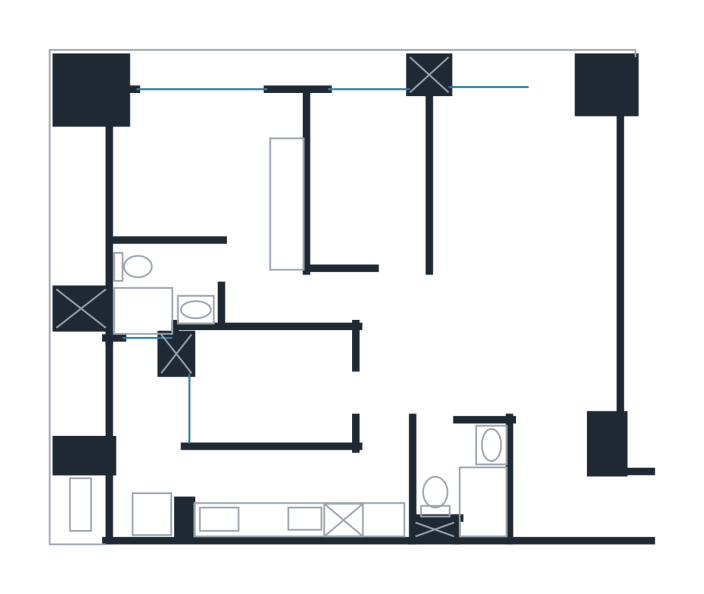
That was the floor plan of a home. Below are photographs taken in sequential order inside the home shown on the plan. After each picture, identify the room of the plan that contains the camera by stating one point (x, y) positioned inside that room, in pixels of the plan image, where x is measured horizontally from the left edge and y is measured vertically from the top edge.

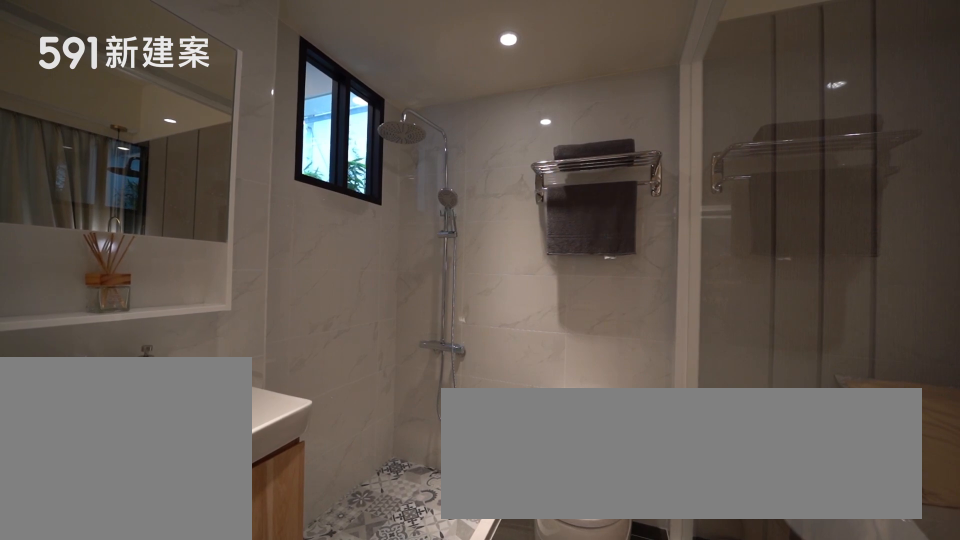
(159, 290)
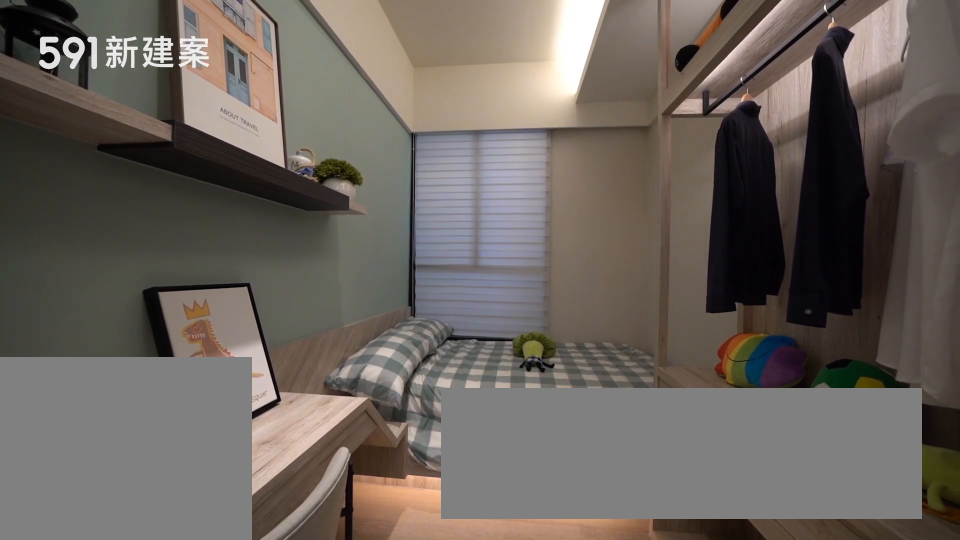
(268, 385)
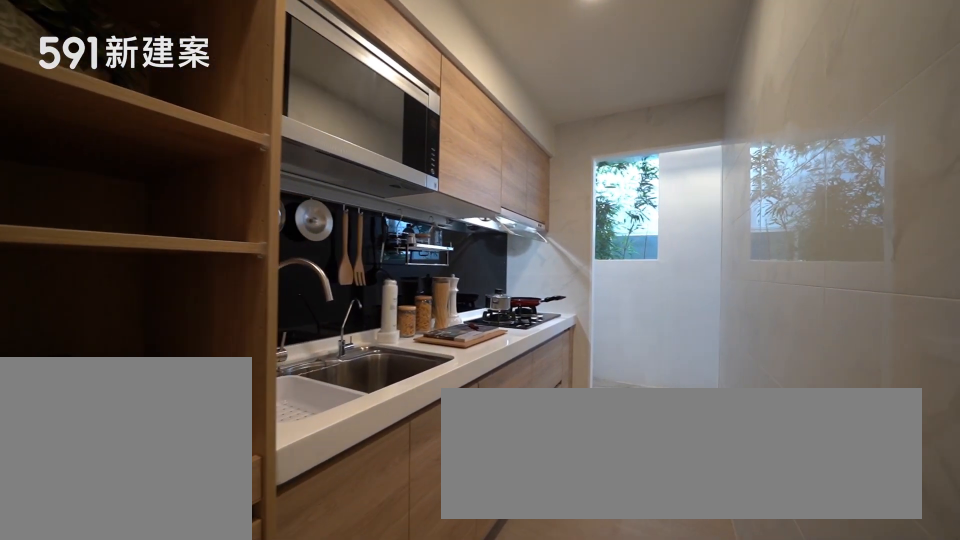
(299, 493)
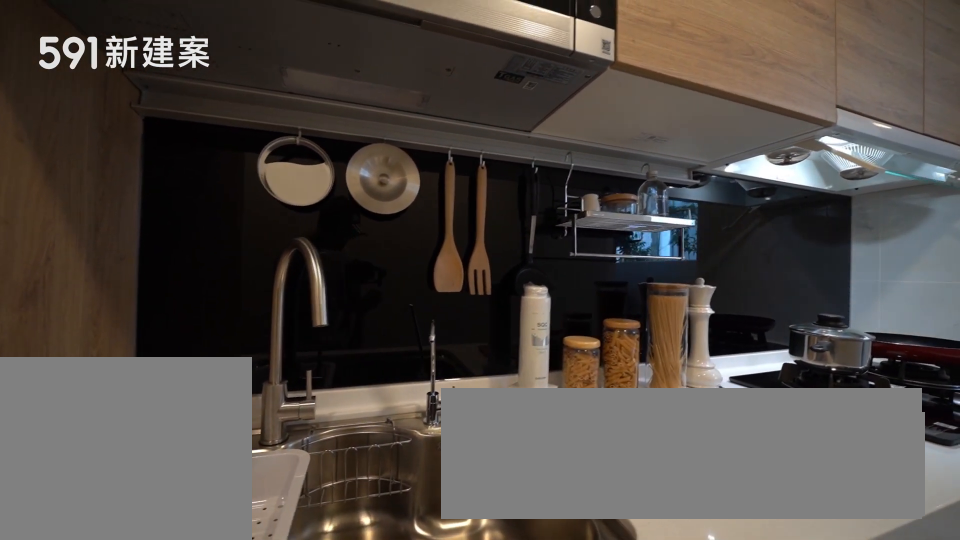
(299, 493)
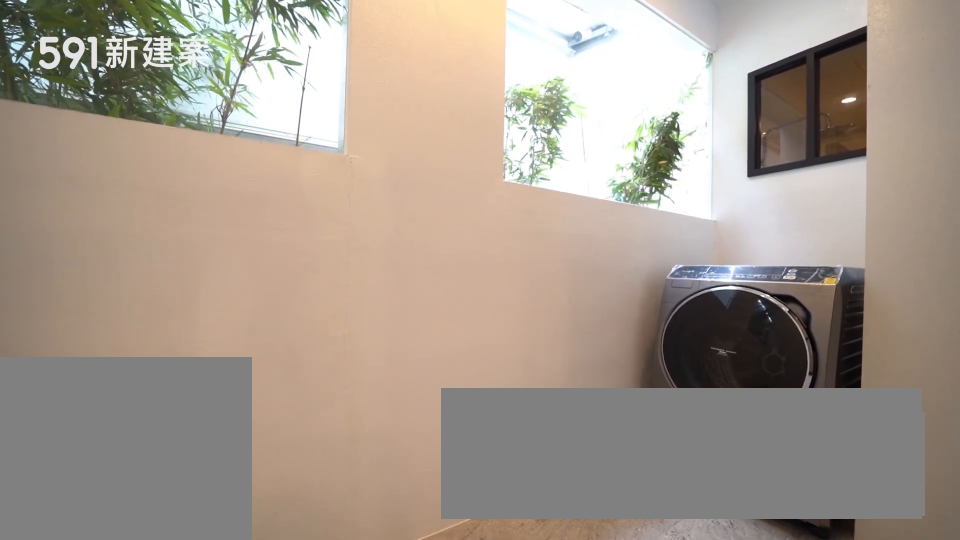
(141, 439)
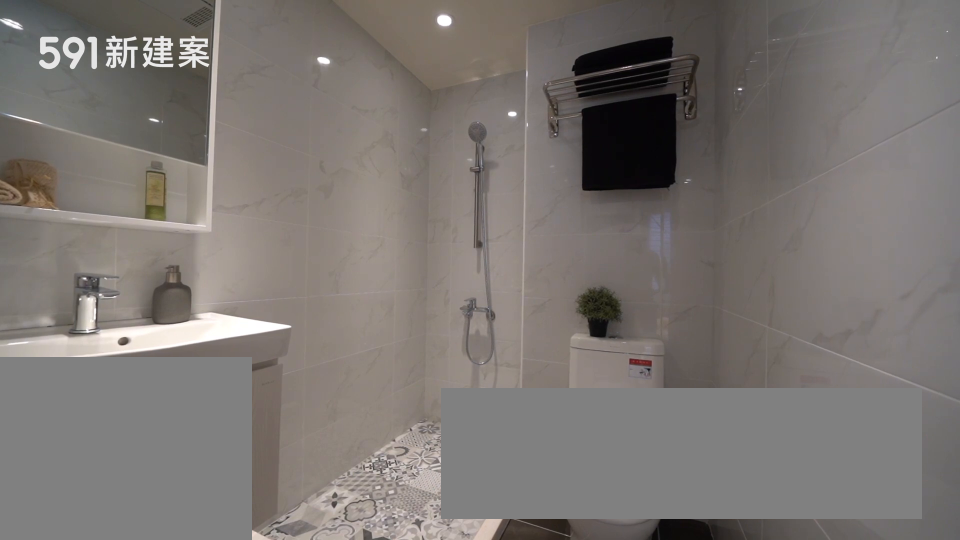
(468, 479)
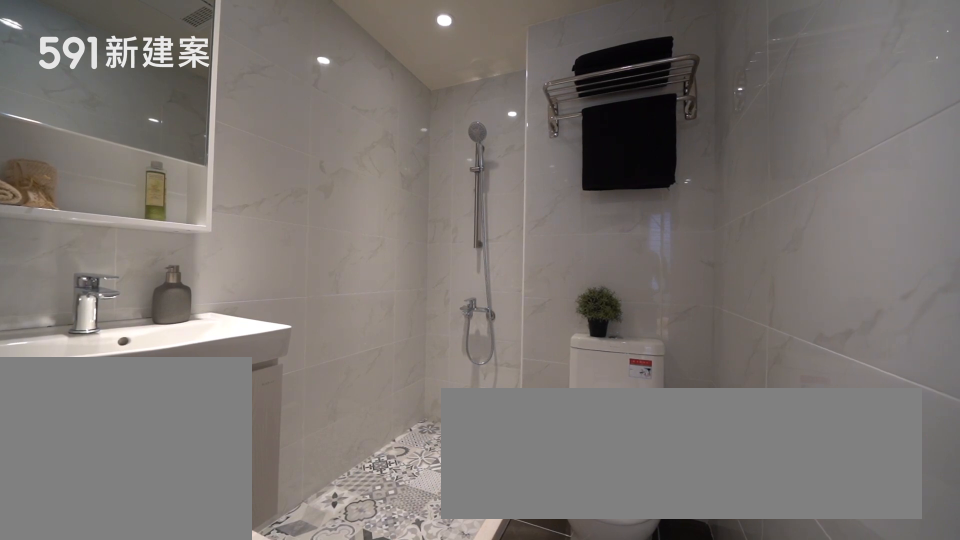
(468, 479)
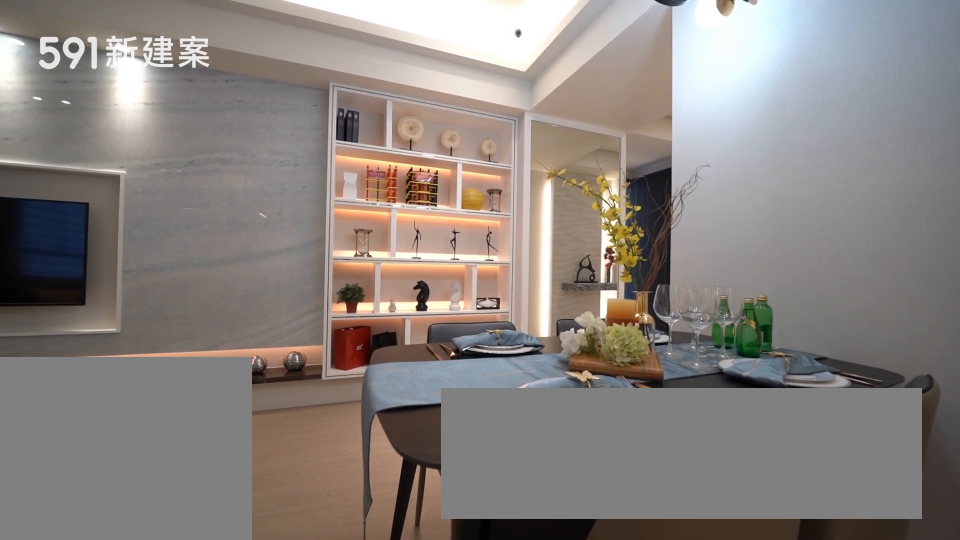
(503, 373)
